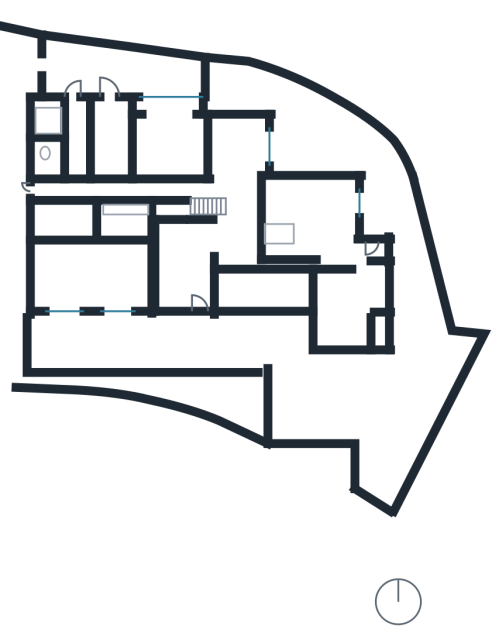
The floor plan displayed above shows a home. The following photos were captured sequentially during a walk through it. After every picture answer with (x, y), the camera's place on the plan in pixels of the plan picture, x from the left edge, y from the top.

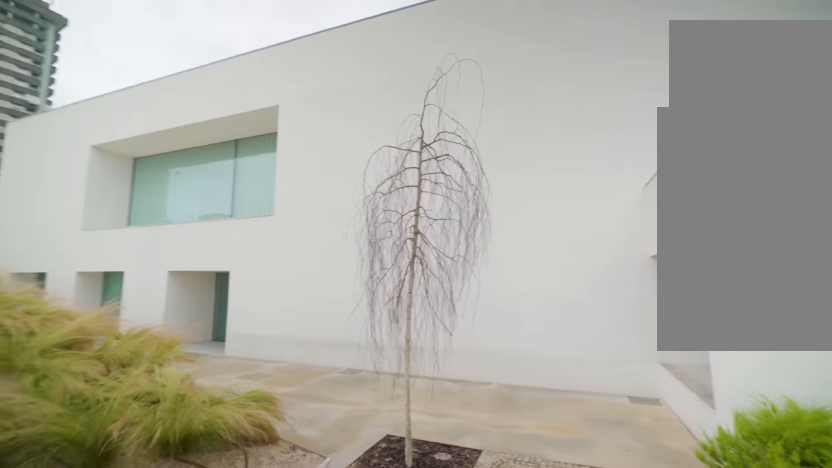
(283, 403)
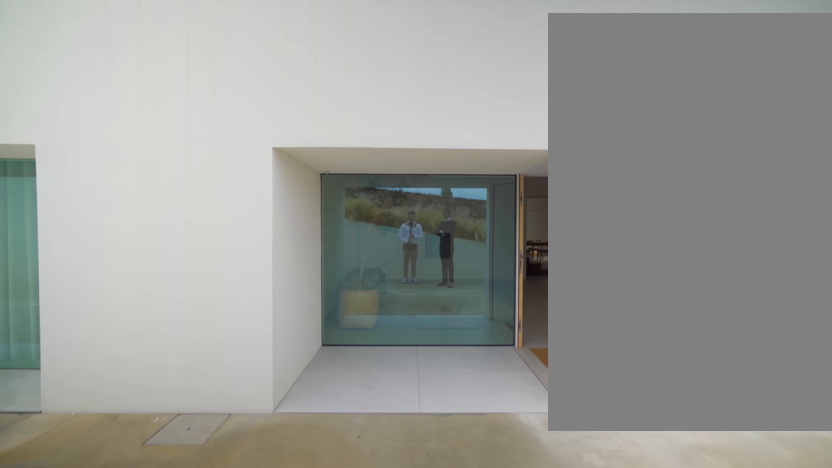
(167, 346)
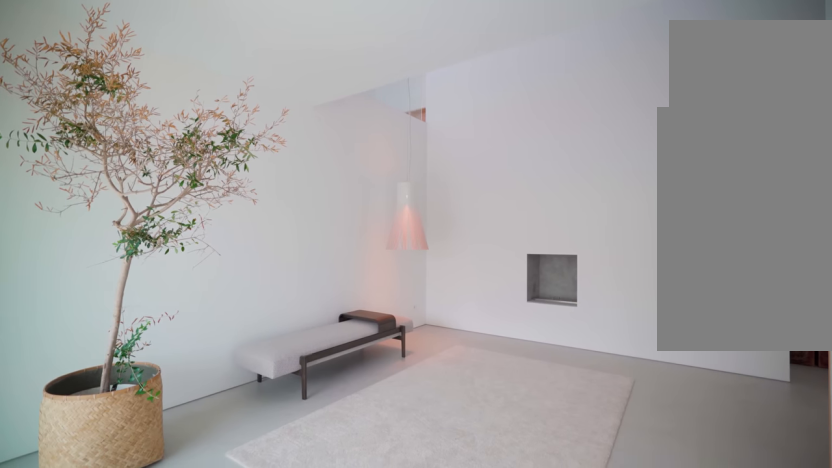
(199, 301)
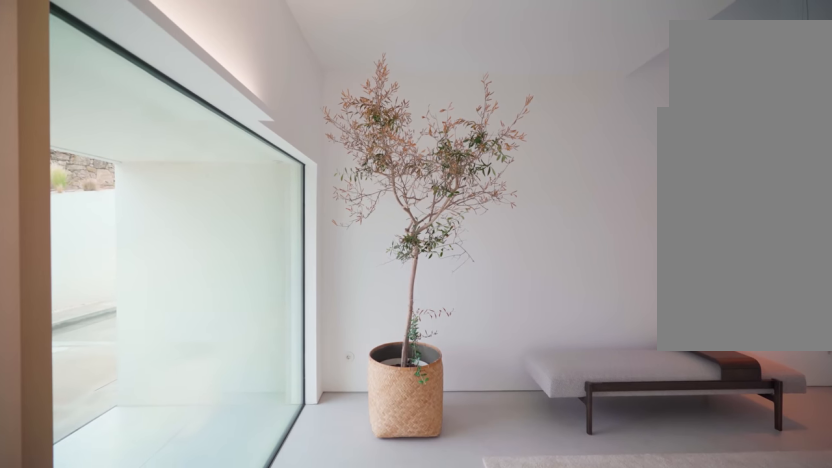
(199, 298)
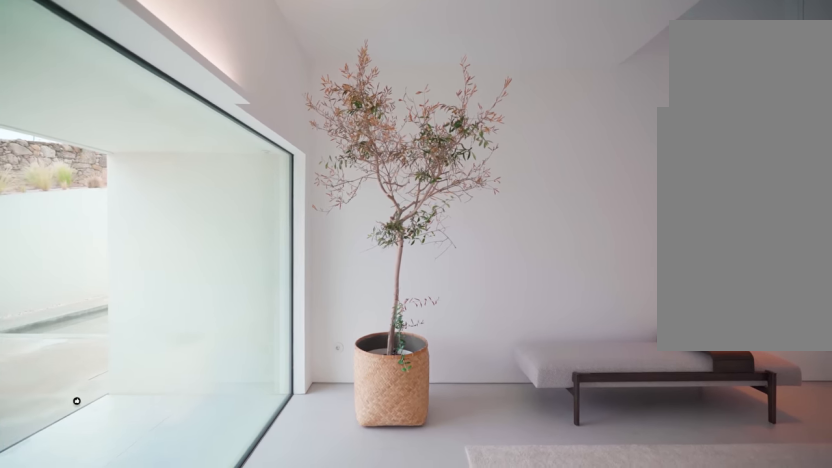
(199, 295)
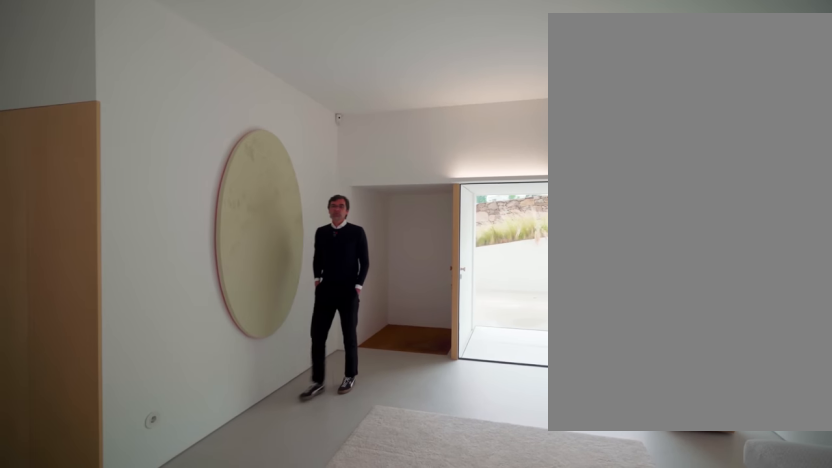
(174, 234)
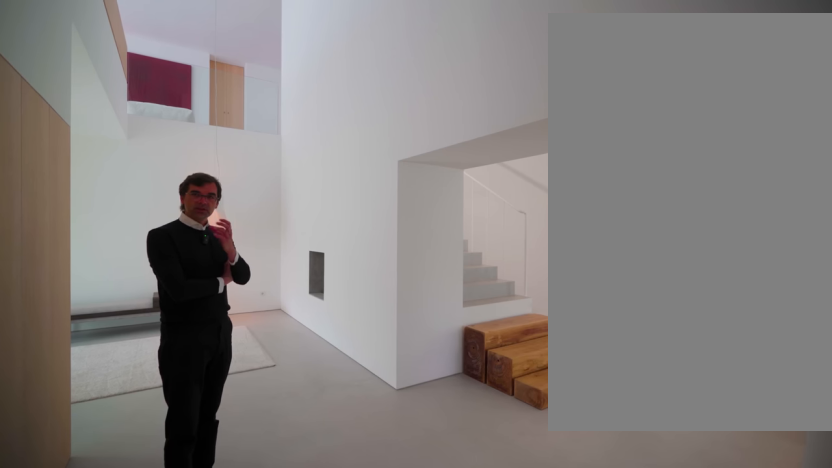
(249, 237)
